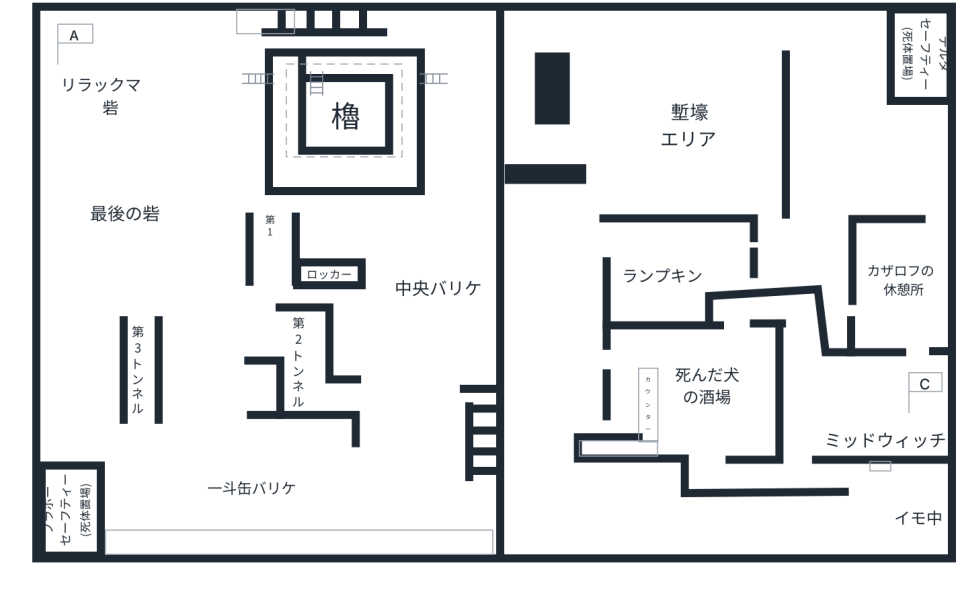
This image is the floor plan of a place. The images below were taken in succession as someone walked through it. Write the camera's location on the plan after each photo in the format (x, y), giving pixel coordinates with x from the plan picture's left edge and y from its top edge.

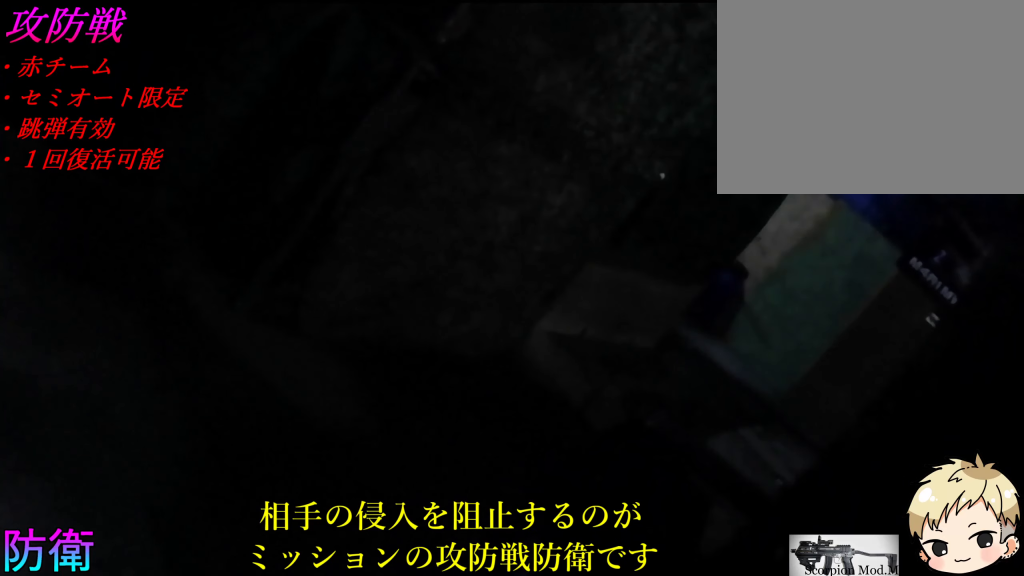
(224, 218)
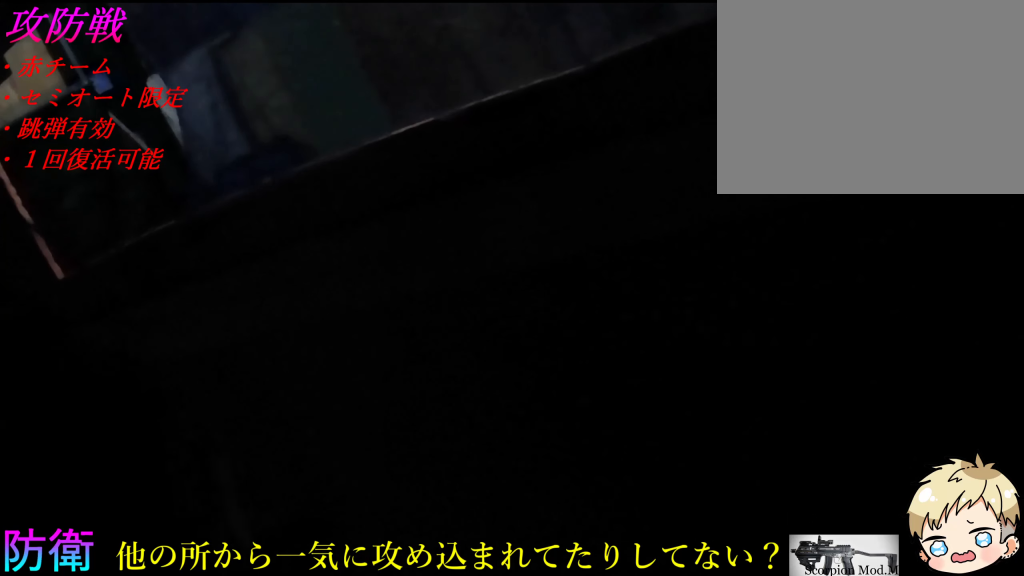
(273, 265)
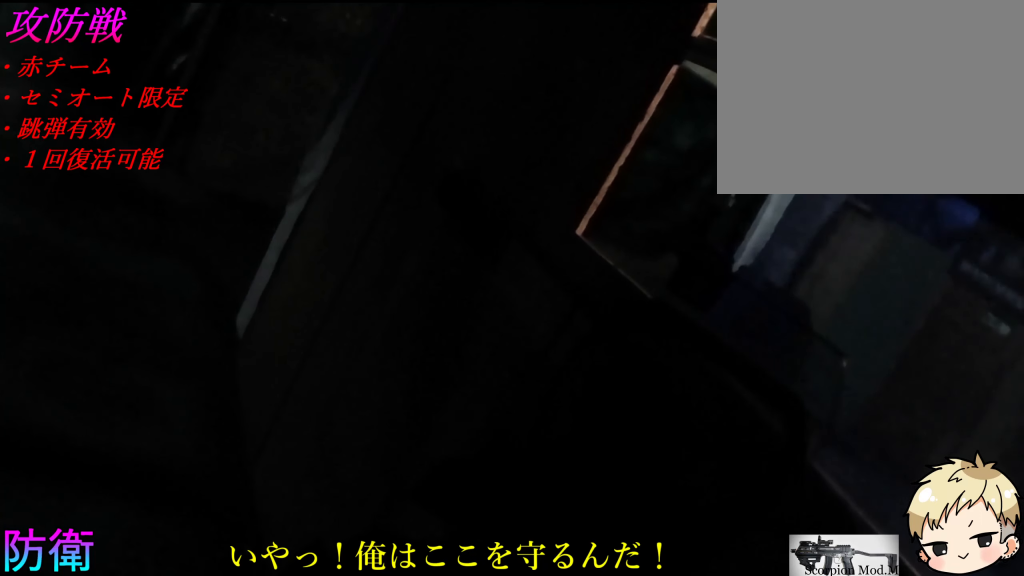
(273, 265)
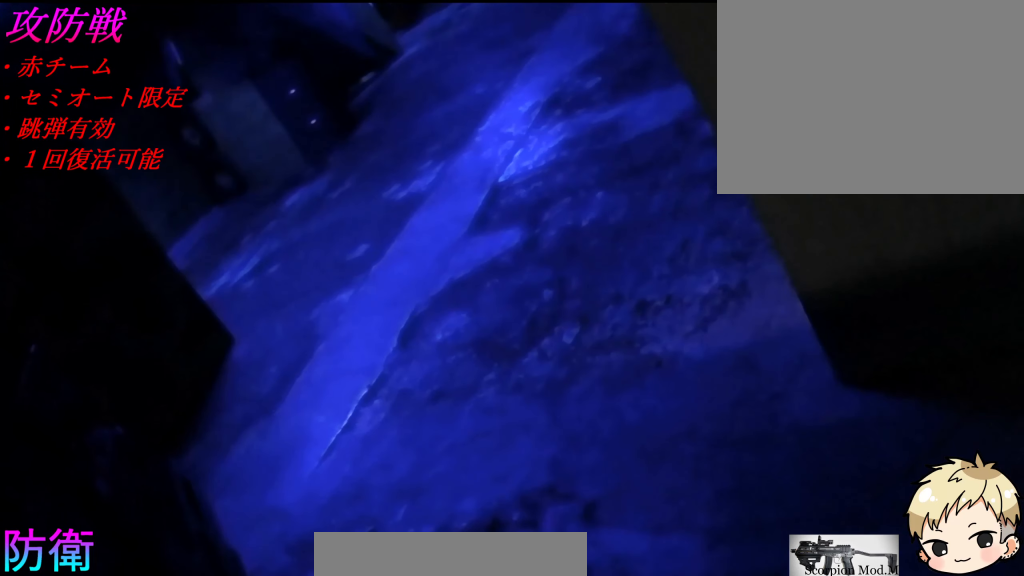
(273, 265)
